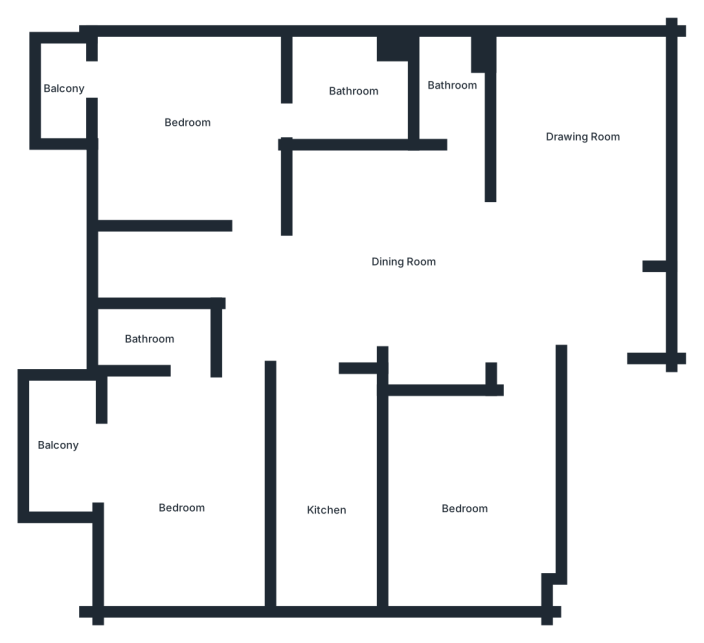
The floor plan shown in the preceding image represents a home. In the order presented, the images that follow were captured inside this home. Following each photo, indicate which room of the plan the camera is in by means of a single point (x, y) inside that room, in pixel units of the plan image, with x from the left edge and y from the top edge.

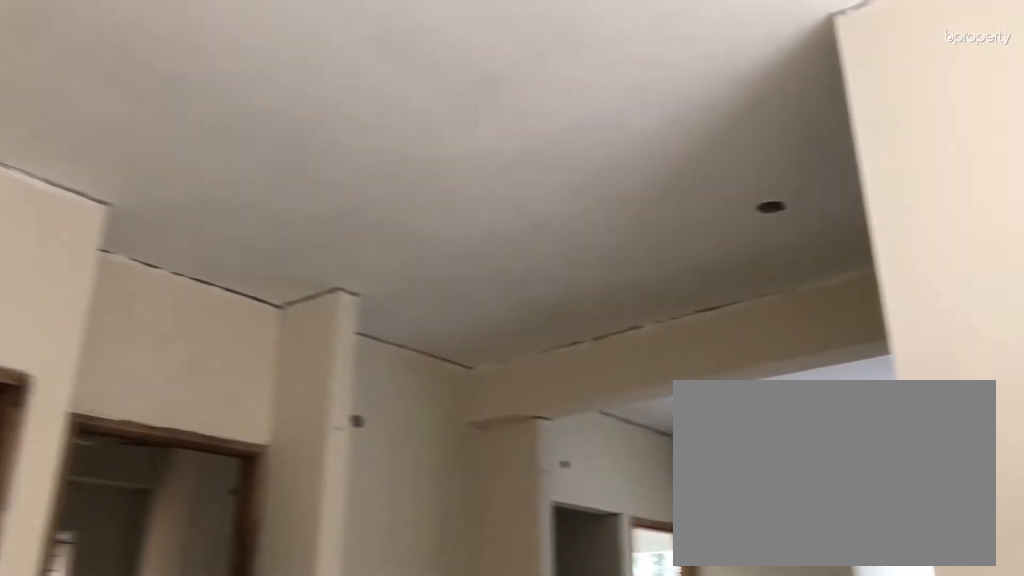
(578, 243)
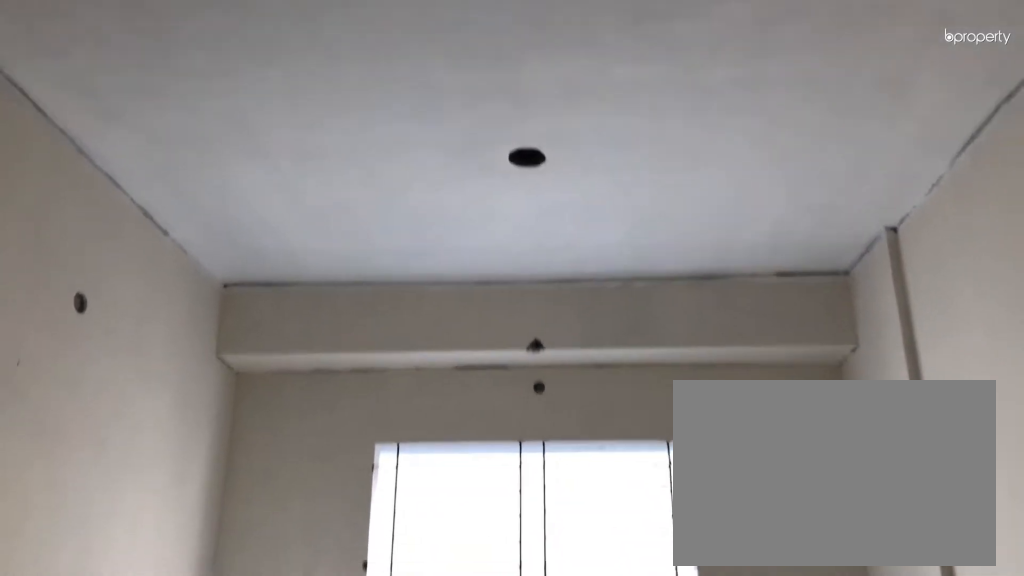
(576, 149)
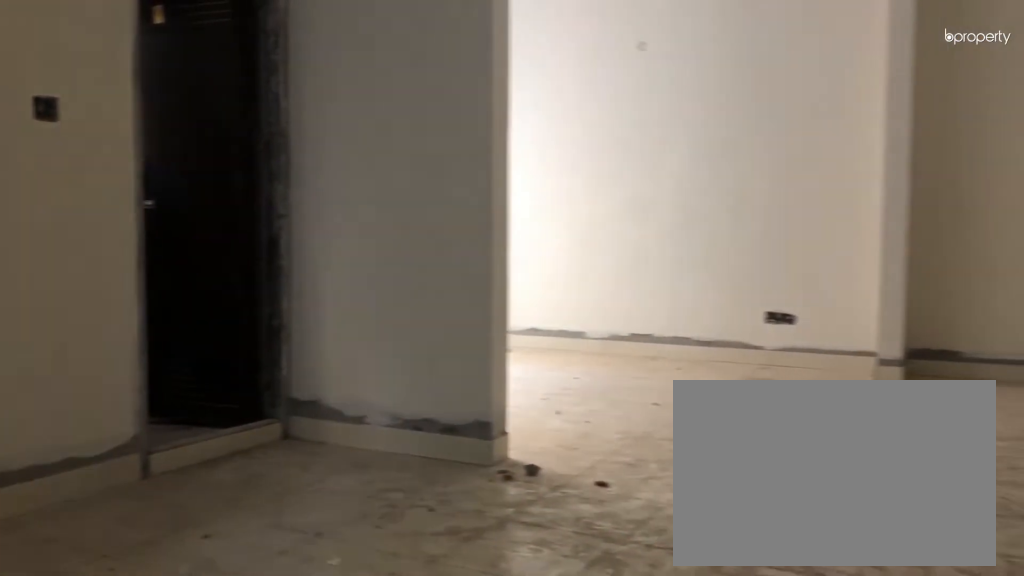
(383, 255)
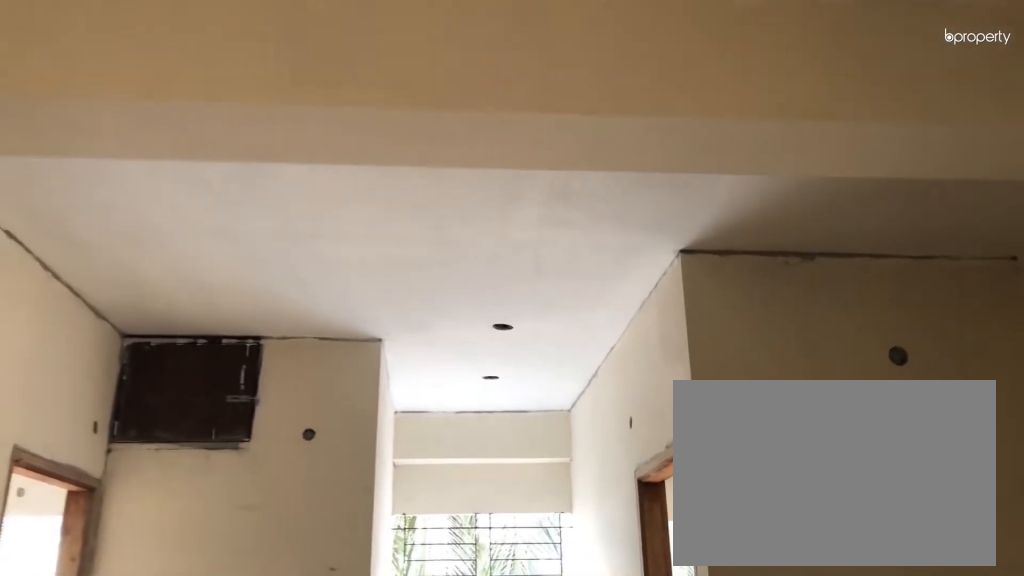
(383, 255)
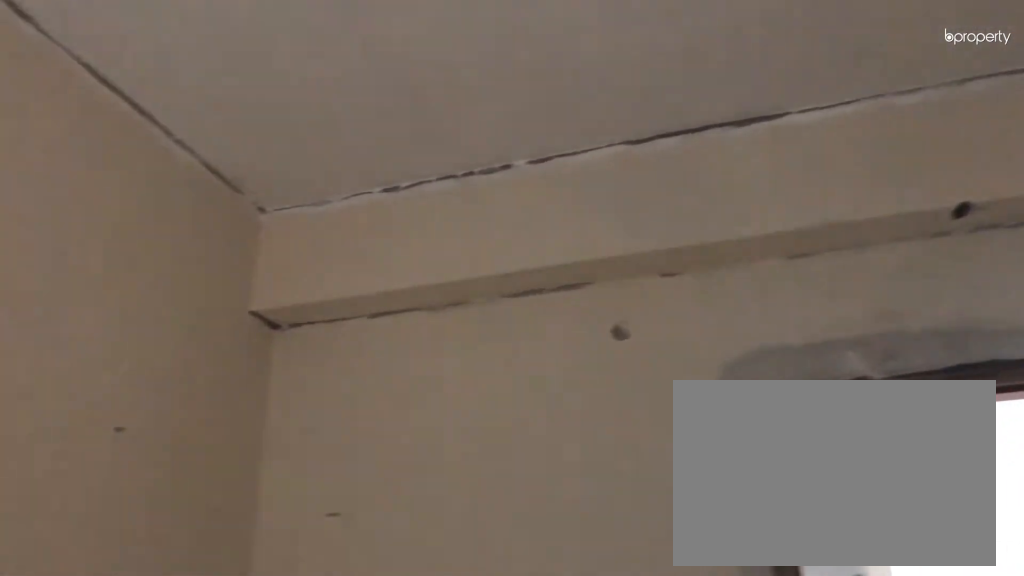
(471, 505)
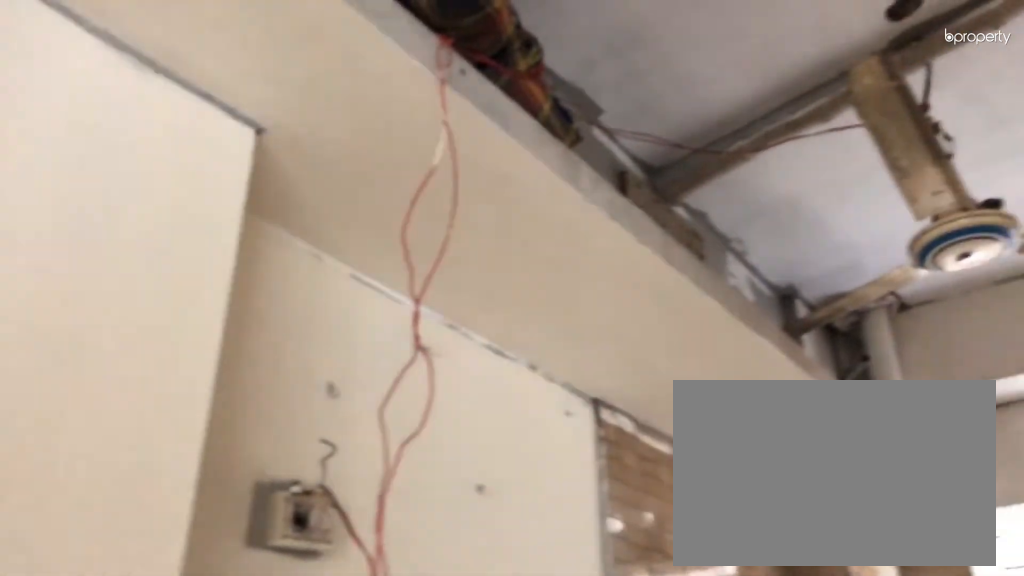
(334, 507)
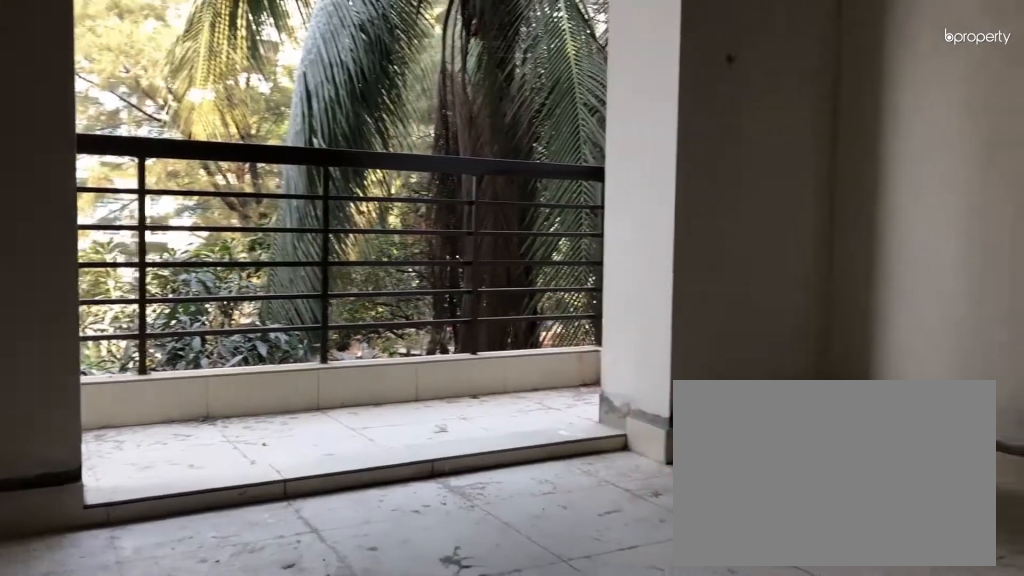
(181, 484)
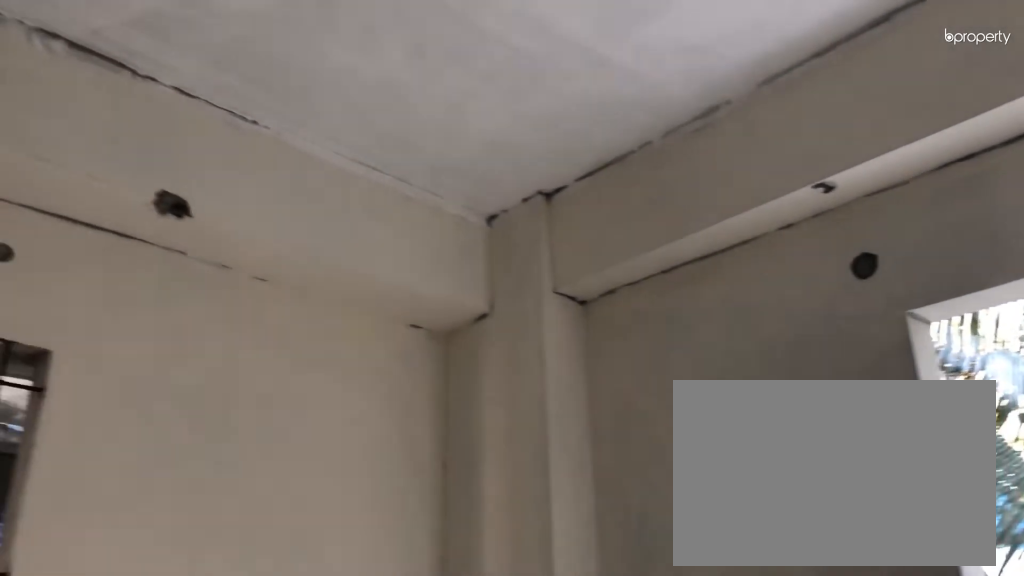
(181, 484)
